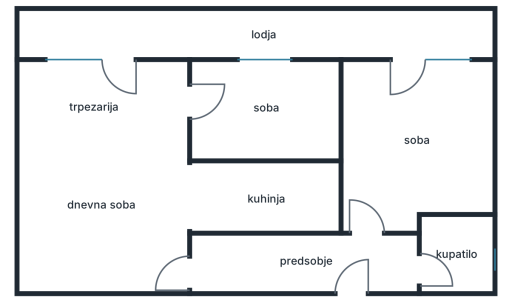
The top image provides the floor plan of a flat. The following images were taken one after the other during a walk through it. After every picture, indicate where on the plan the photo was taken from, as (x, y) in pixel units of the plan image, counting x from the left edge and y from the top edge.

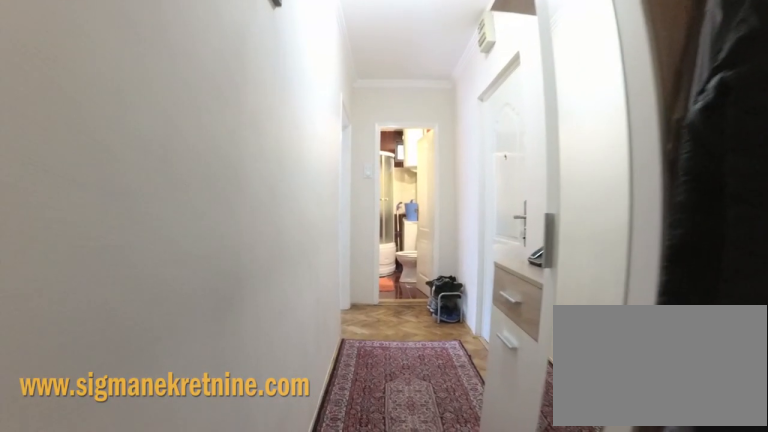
(191, 259)
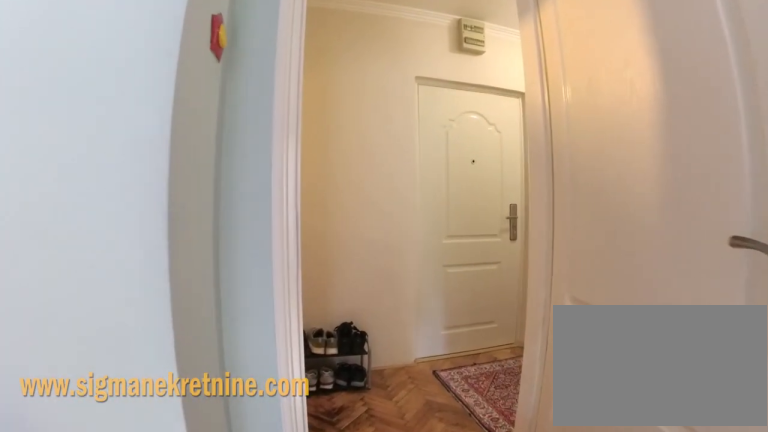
(369, 186)
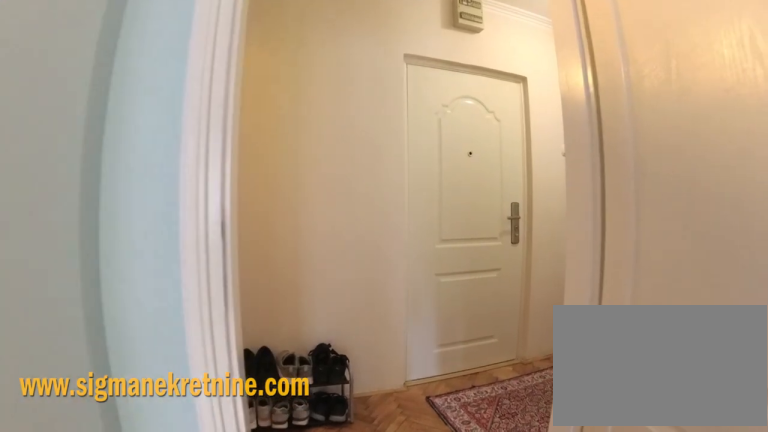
(370, 199)
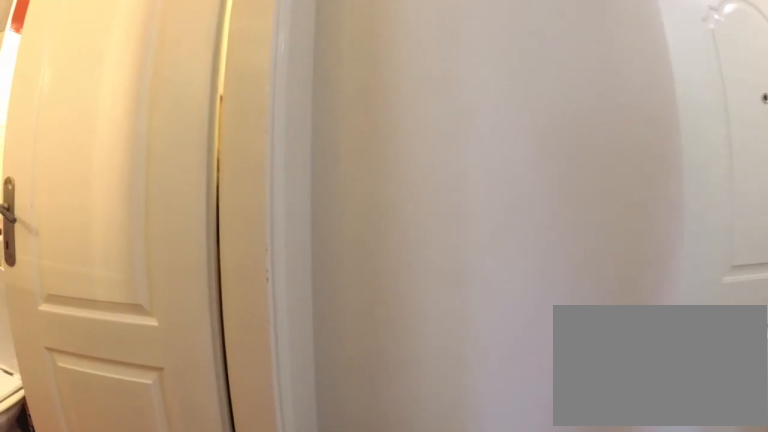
(376, 246)
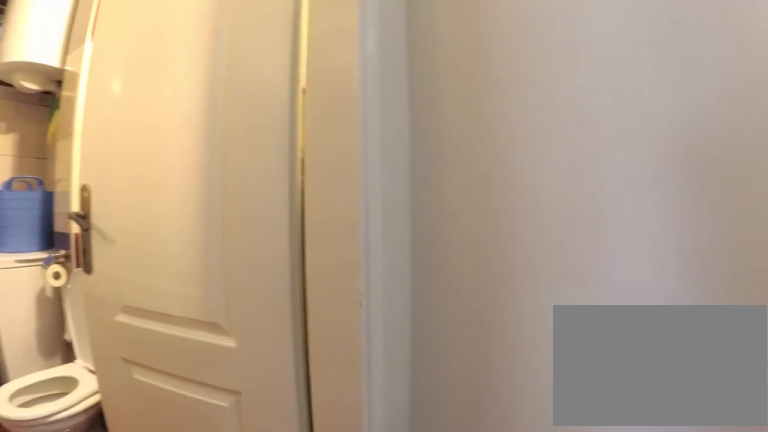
(378, 250)
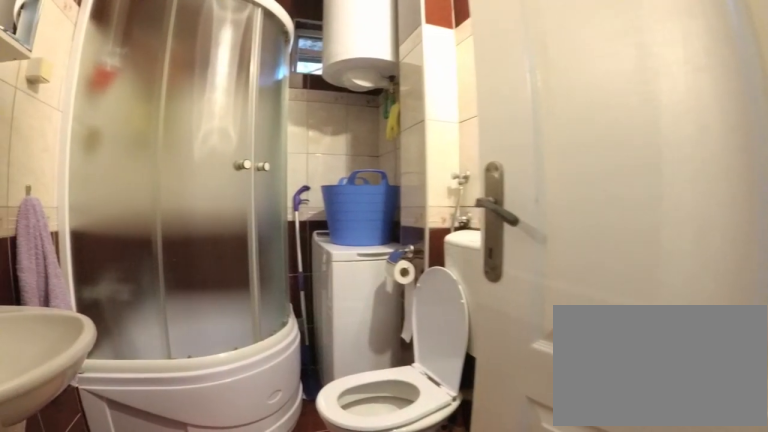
(398, 262)
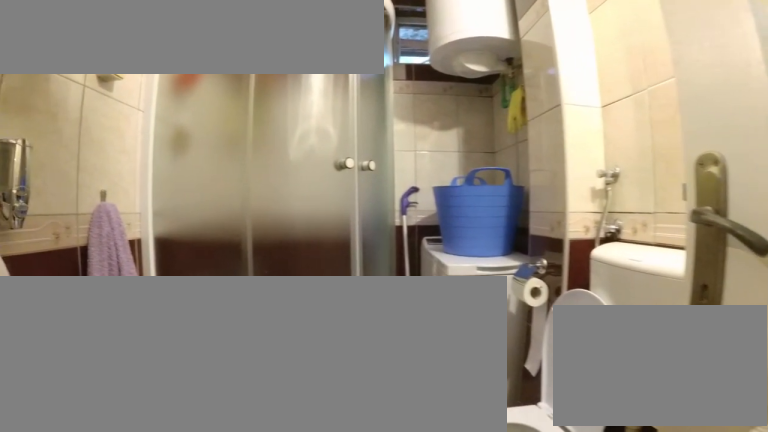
(411, 262)
